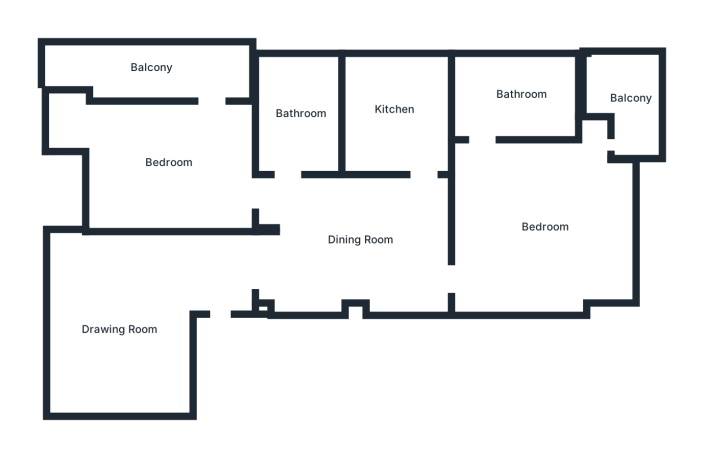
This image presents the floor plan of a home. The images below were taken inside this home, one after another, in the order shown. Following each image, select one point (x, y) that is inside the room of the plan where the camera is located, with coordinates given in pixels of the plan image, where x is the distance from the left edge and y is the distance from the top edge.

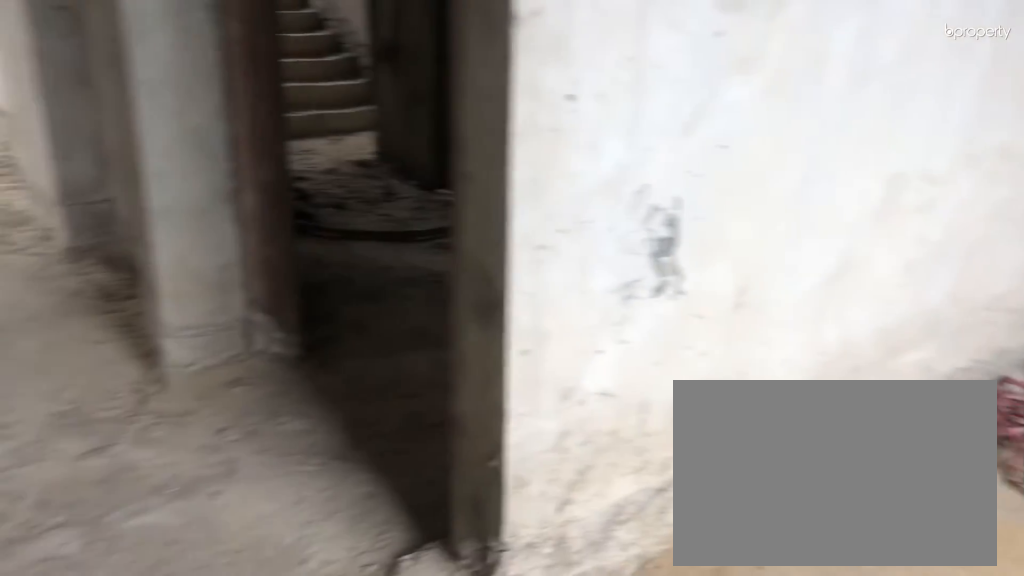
(119, 327)
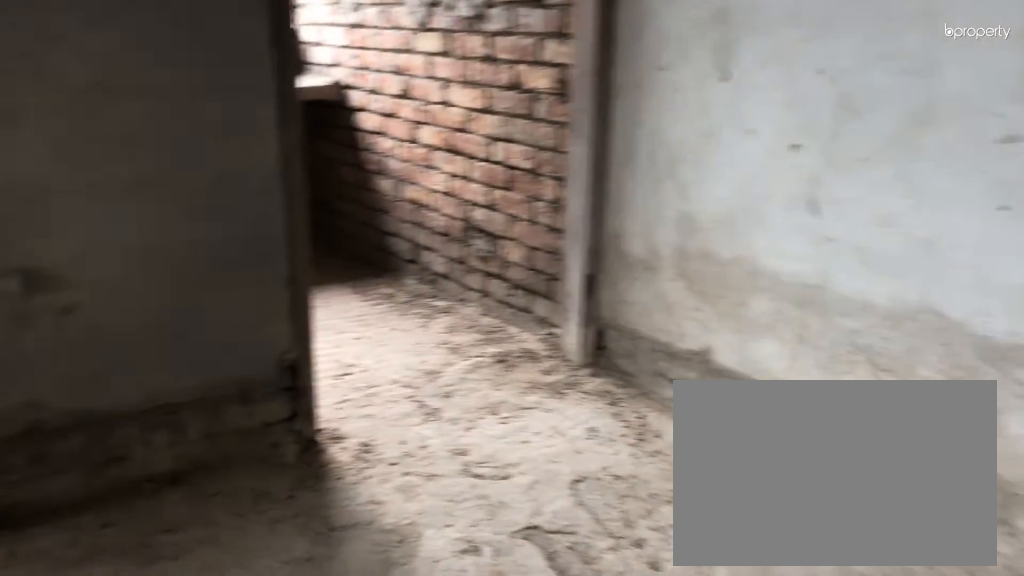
(355, 239)
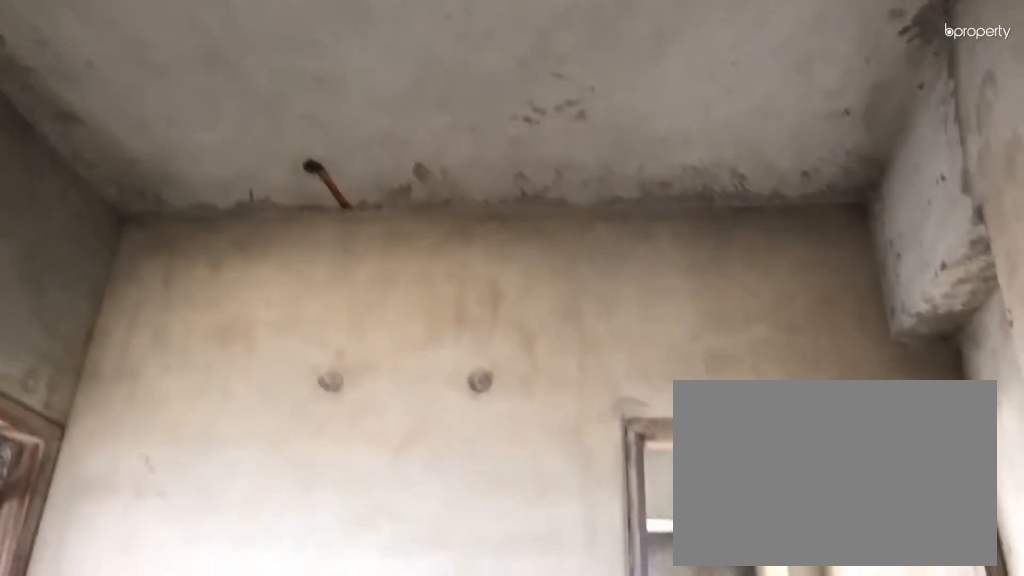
(355, 239)
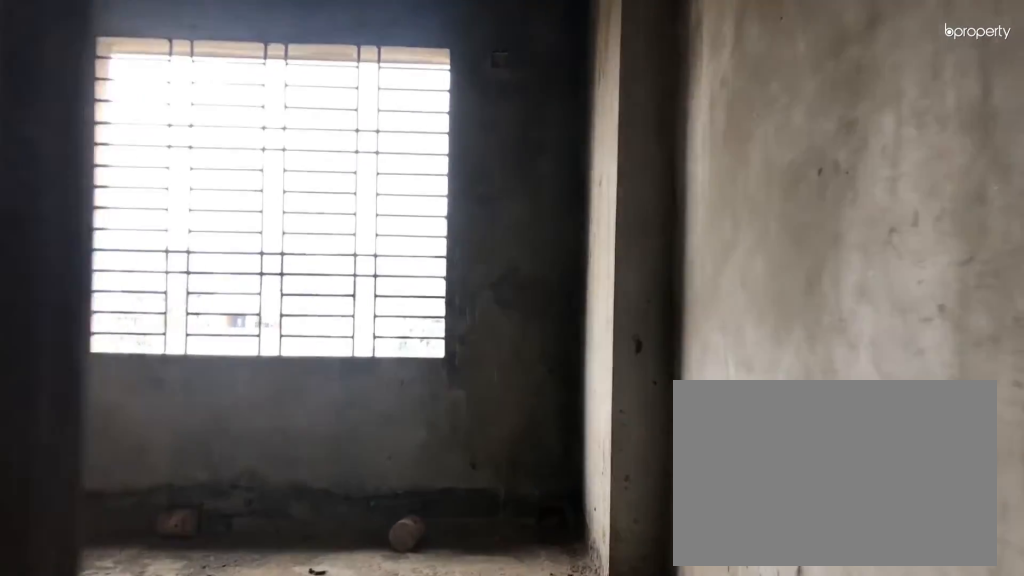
(546, 228)
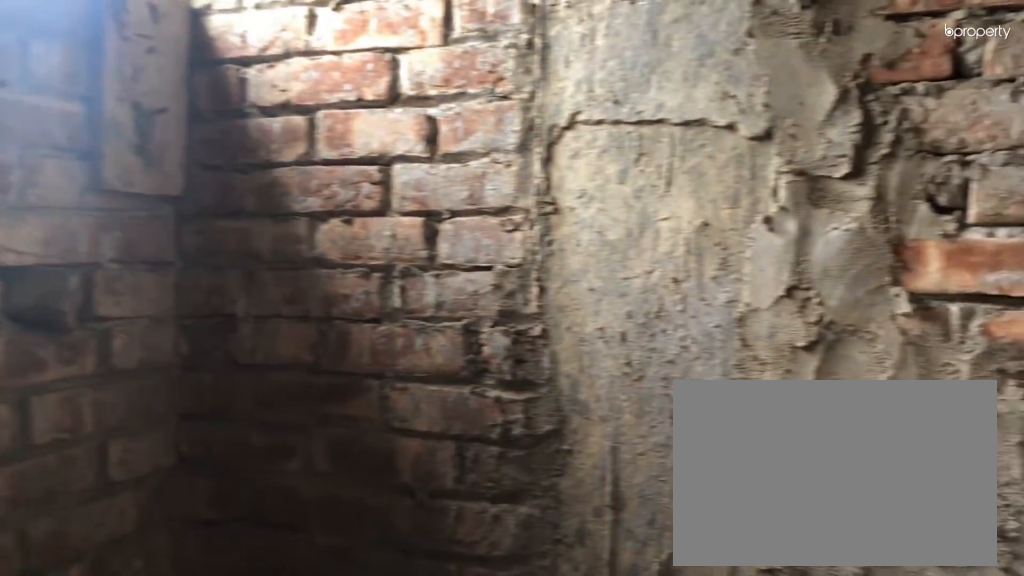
(522, 93)
